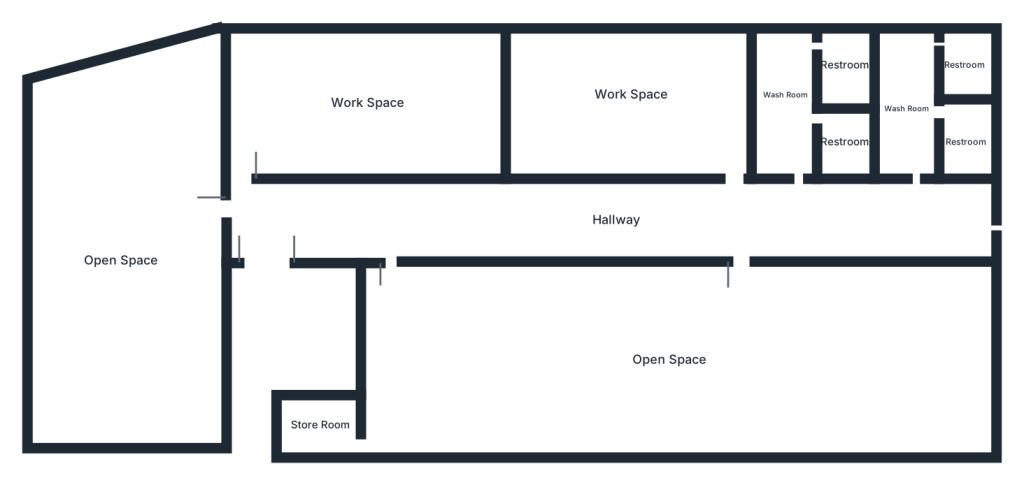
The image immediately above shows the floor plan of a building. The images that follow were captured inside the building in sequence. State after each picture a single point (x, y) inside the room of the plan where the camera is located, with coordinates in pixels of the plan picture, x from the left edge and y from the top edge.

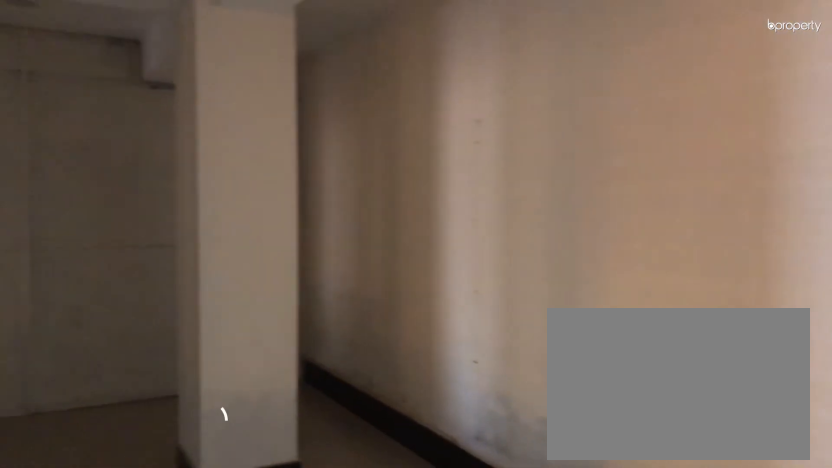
(626, 94)
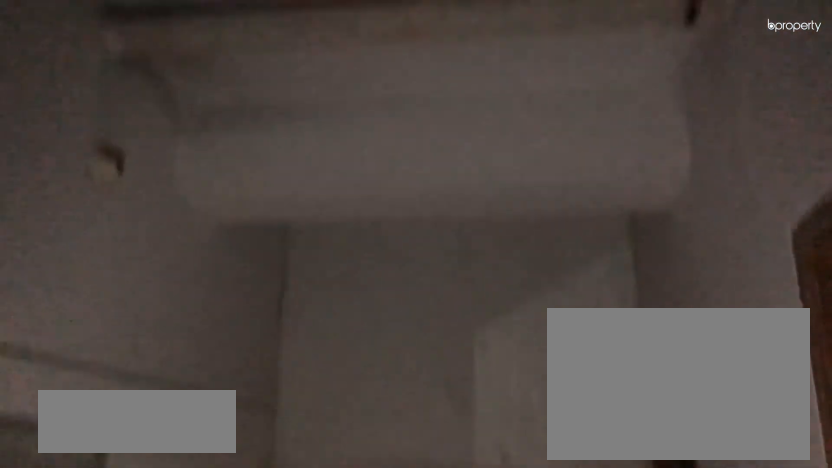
(908, 106)
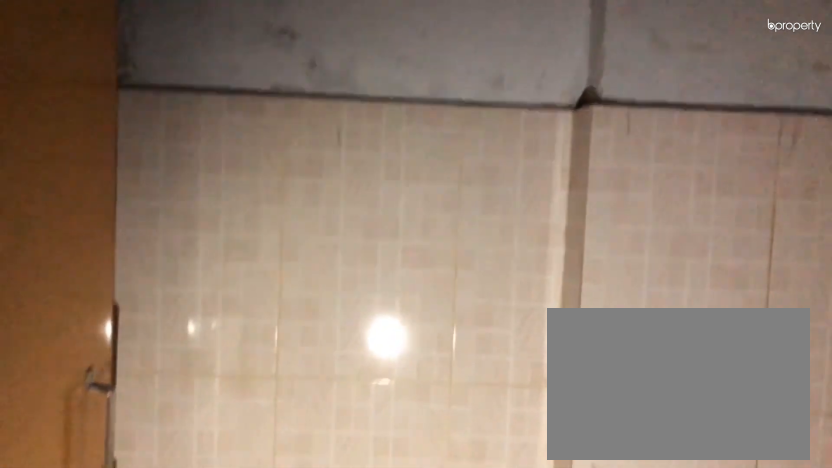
(966, 60)
